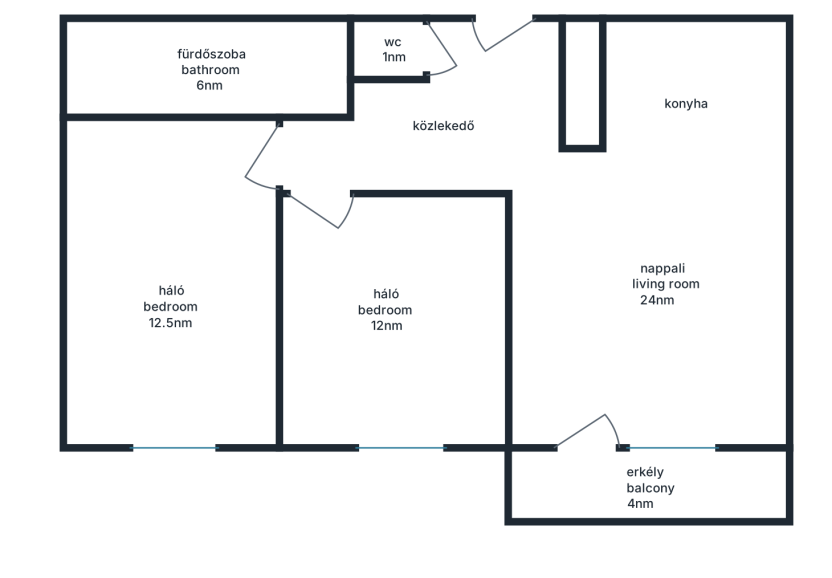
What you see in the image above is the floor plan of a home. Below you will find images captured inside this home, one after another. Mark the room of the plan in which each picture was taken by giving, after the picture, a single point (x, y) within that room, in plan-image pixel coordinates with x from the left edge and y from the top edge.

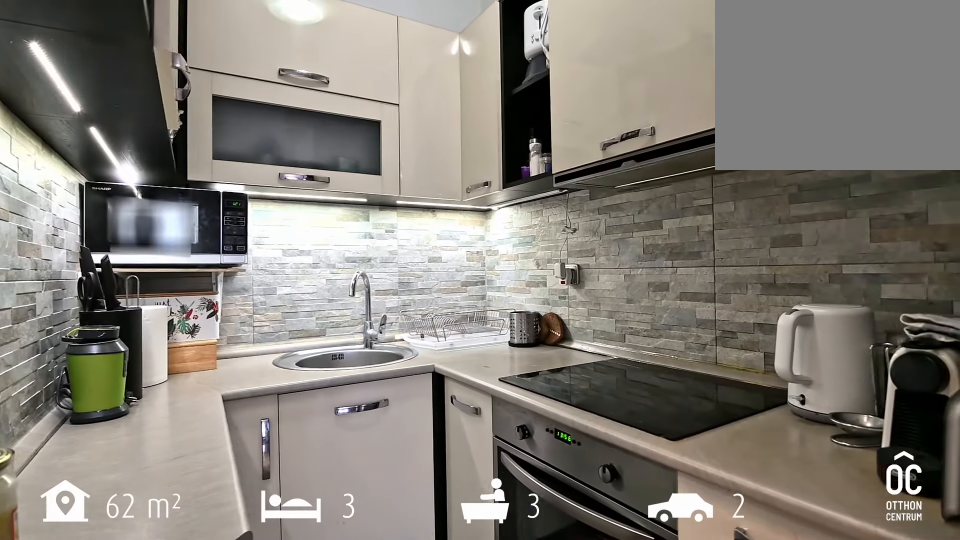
(693, 97)
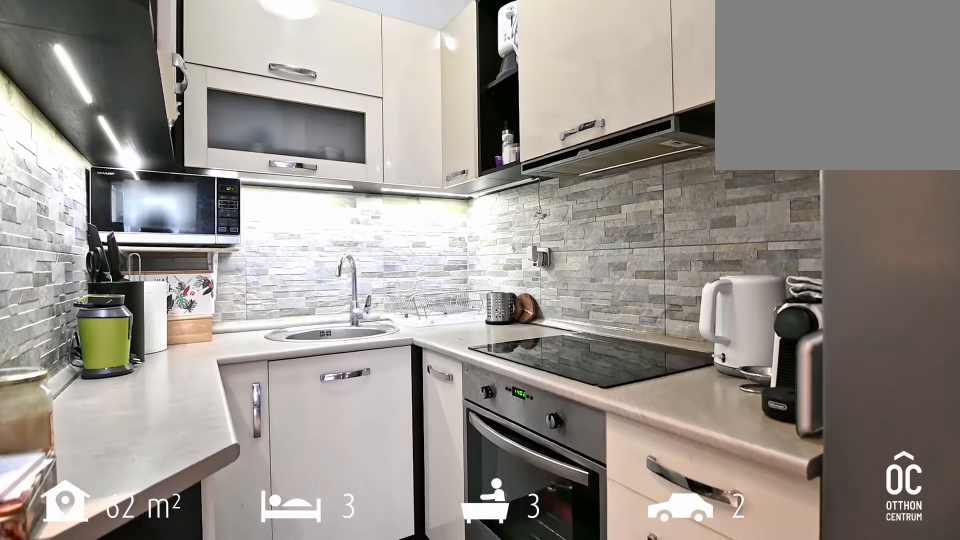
(693, 97)
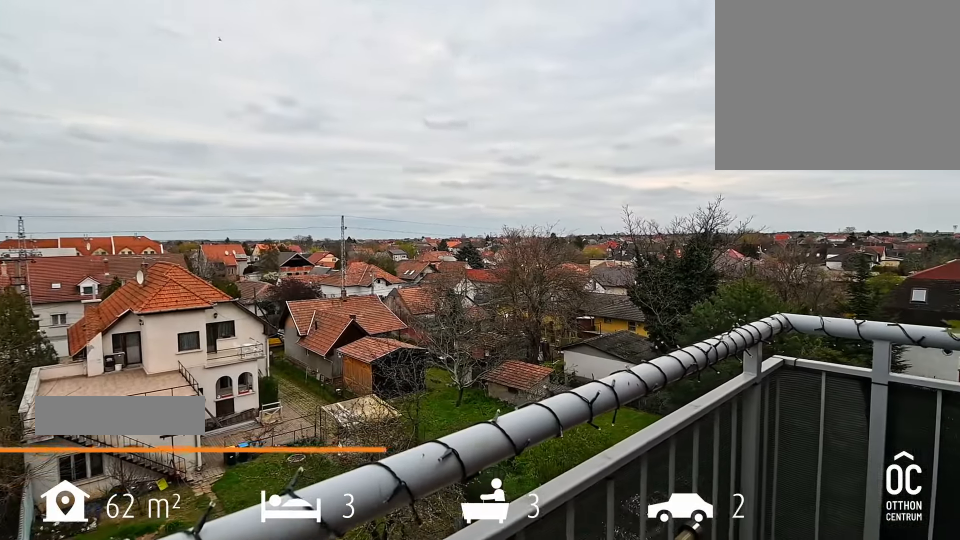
(656, 490)
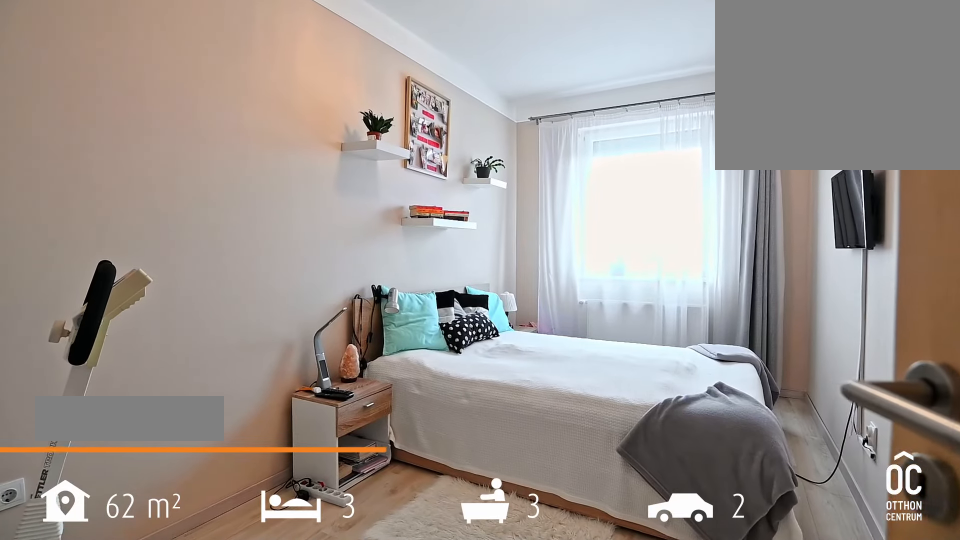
(389, 321)
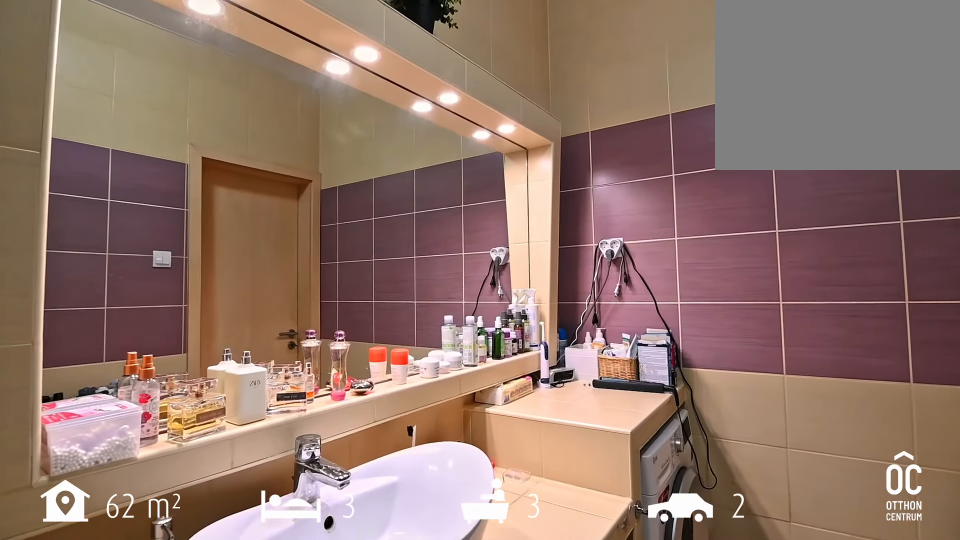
(218, 76)
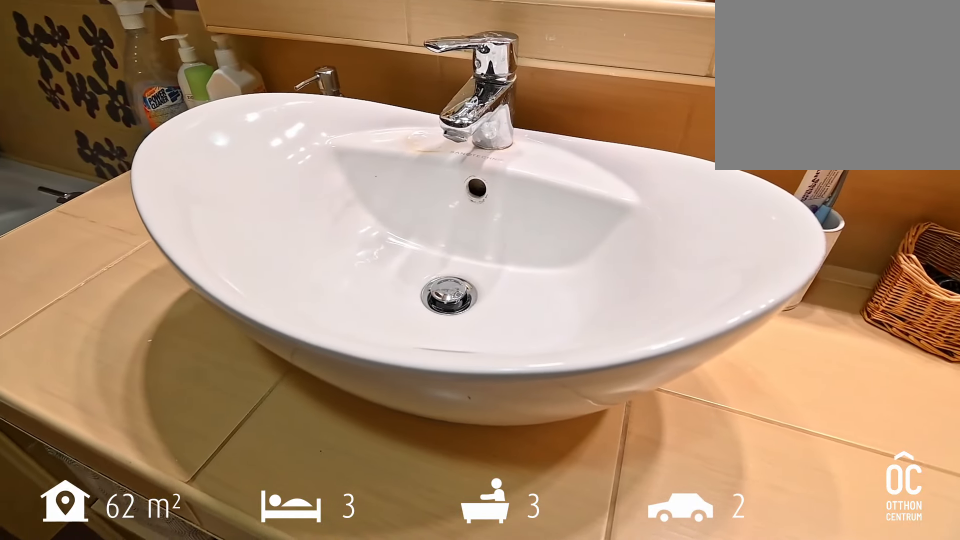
(218, 76)
